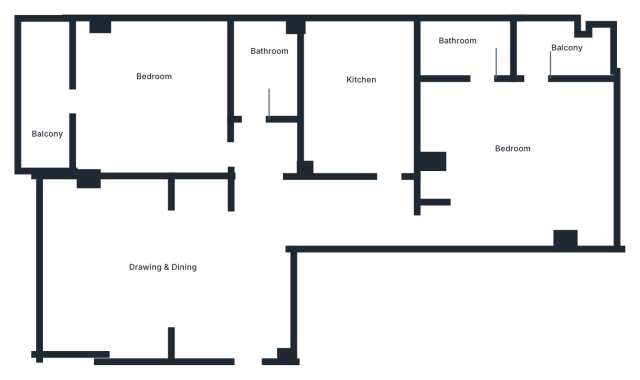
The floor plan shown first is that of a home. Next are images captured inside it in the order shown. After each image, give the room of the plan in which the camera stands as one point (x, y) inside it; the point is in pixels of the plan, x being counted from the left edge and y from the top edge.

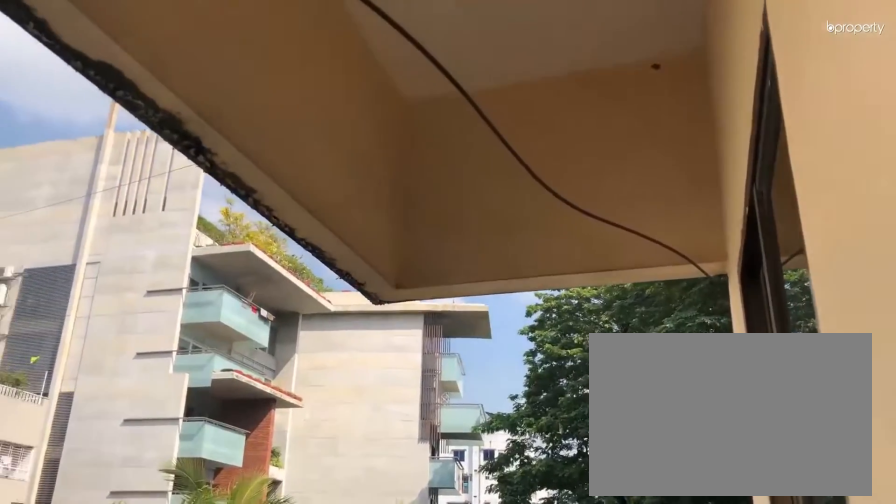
(52, 101)
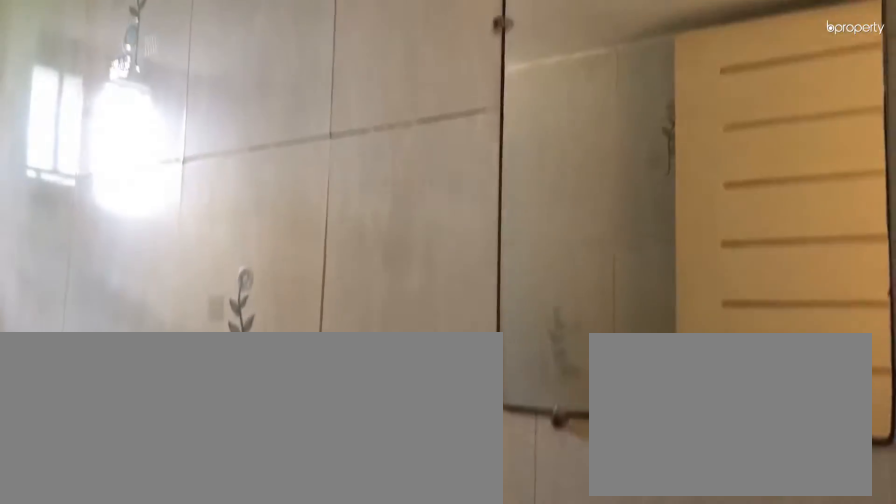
(263, 71)
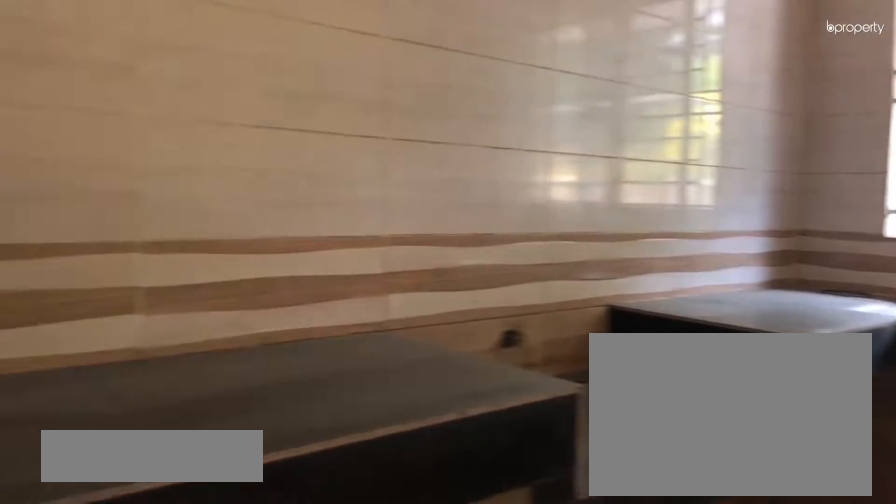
(364, 94)
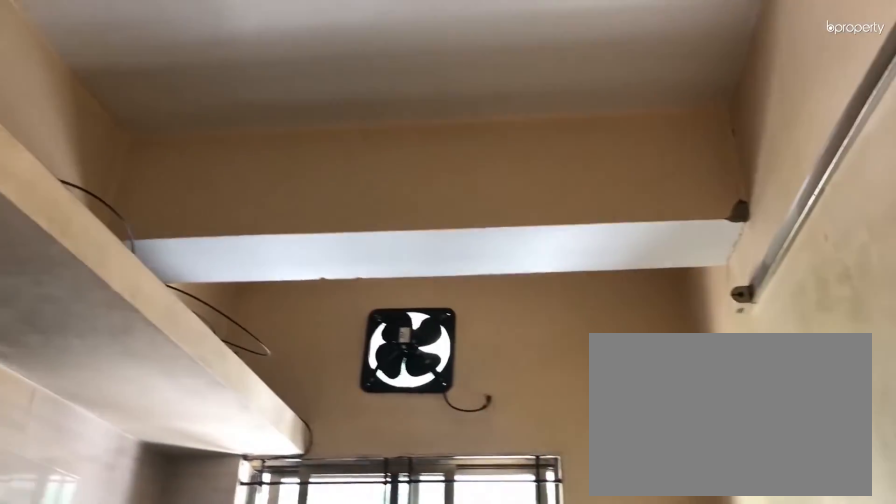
(364, 94)
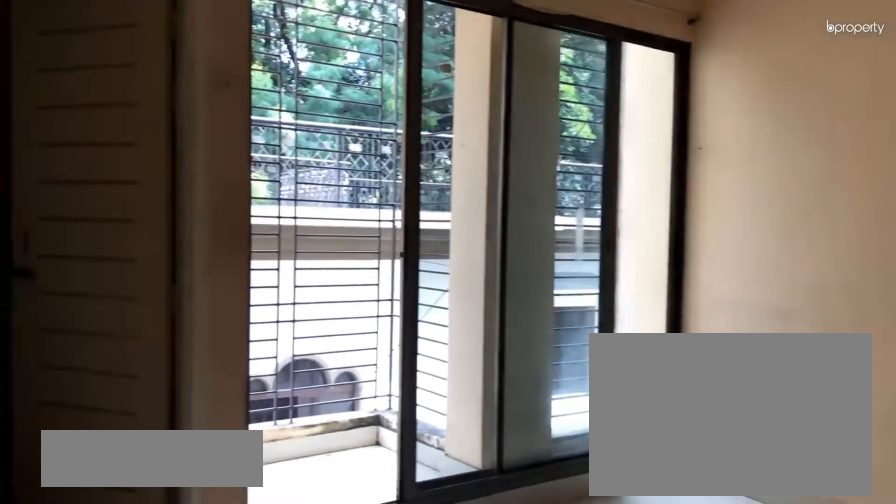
(510, 142)
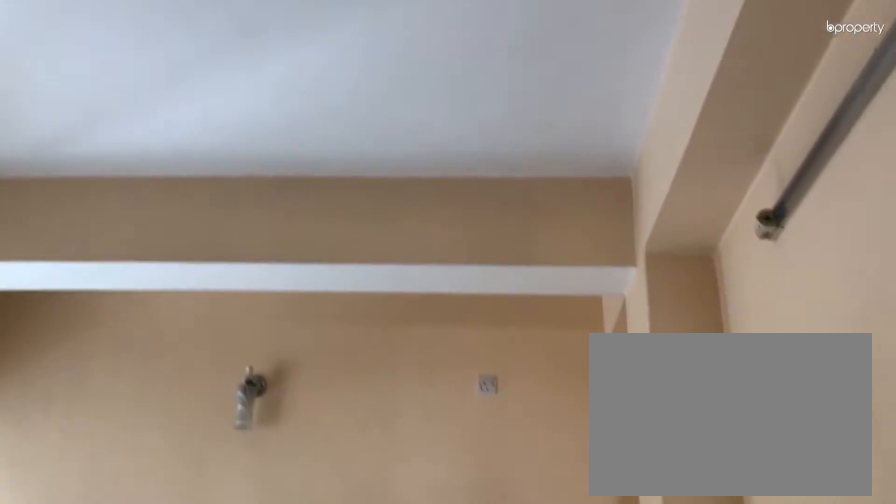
(496, 126)
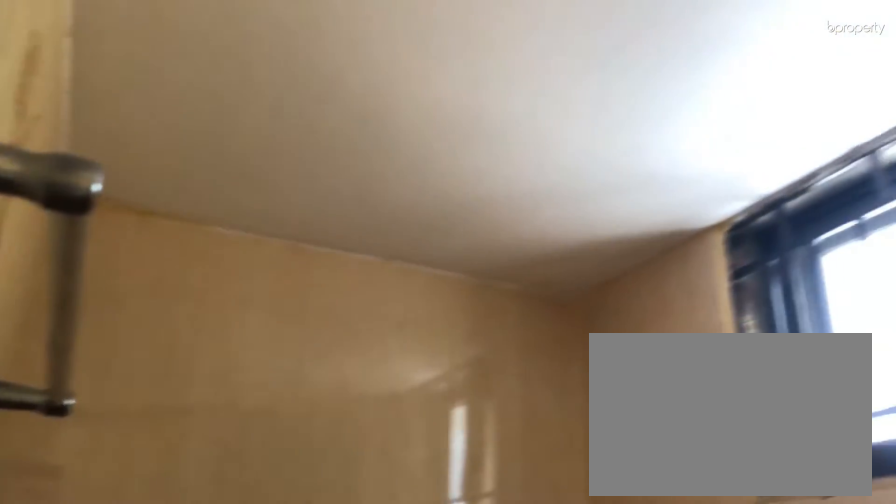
(465, 42)
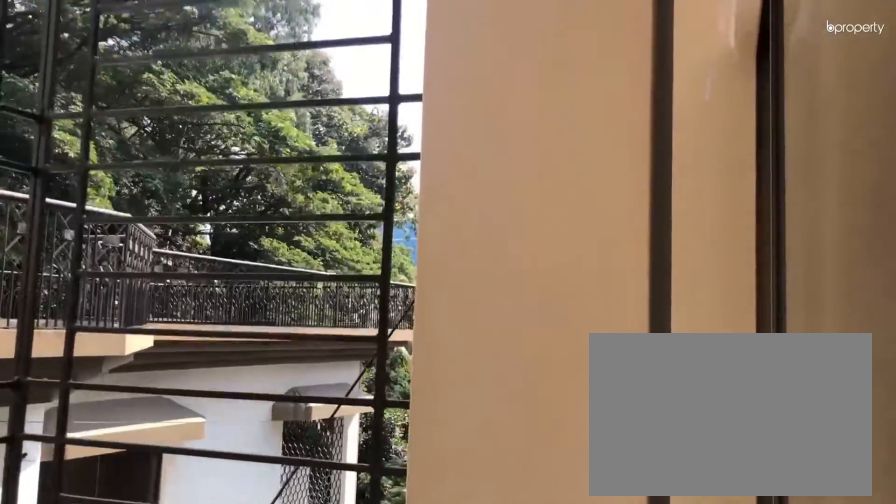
(557, 47)
